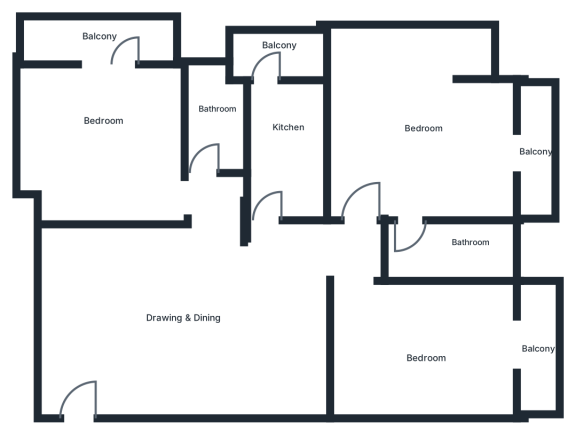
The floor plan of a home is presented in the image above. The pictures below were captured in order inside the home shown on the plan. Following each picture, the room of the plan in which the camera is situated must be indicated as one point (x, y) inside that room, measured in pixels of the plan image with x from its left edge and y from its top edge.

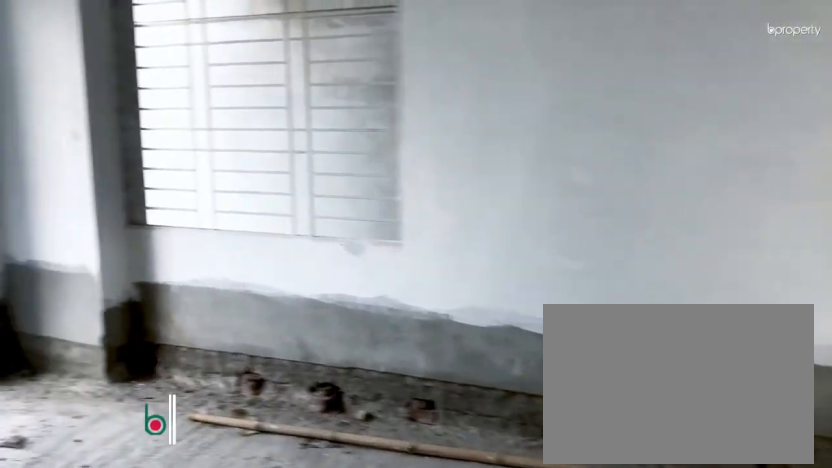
(430, 349)
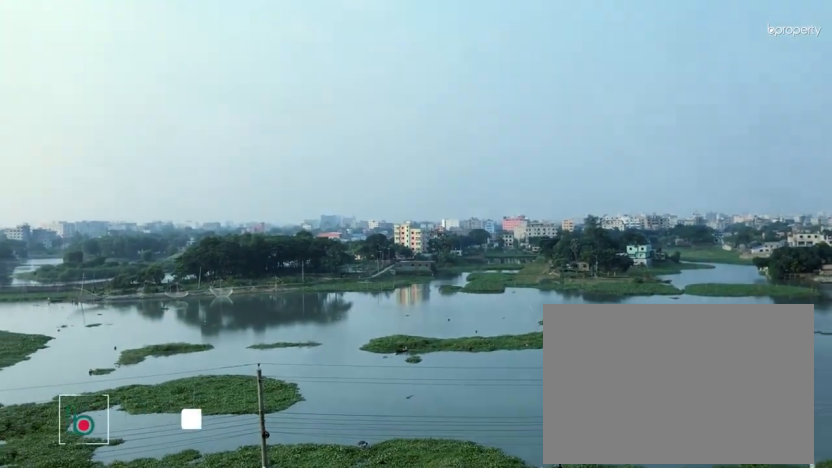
(540, 344)
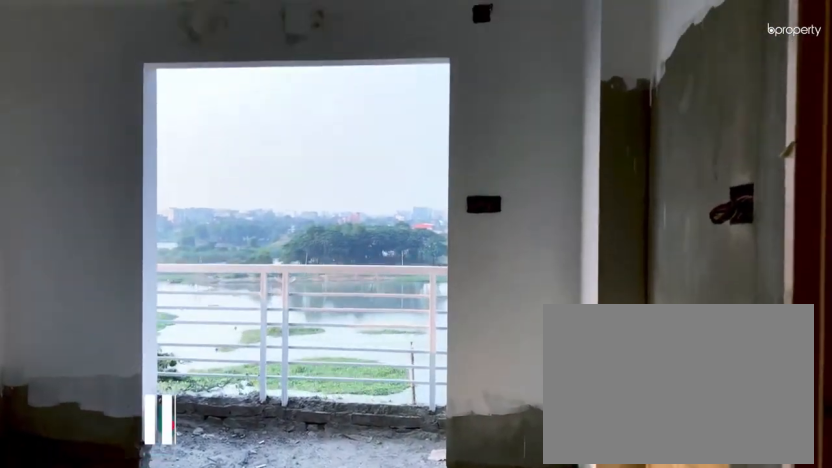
(420, 120)
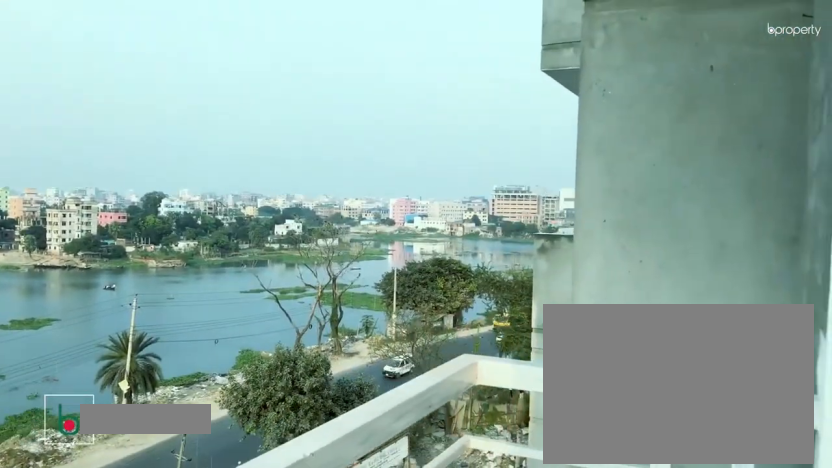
(542, 149)
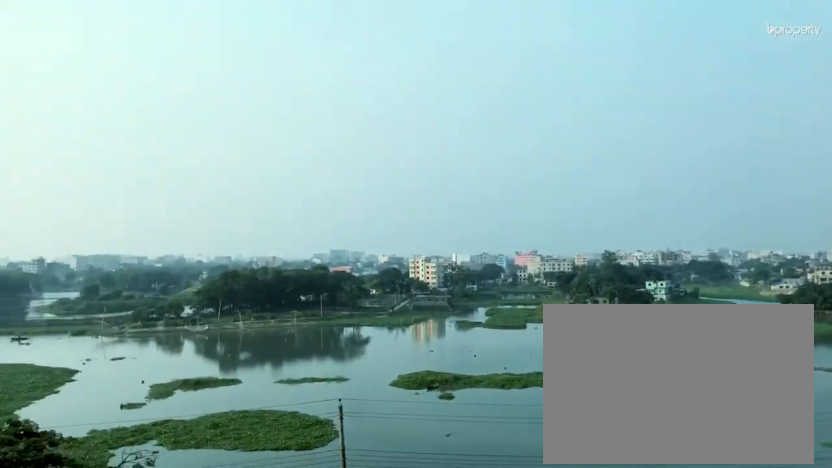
(542, 149)
